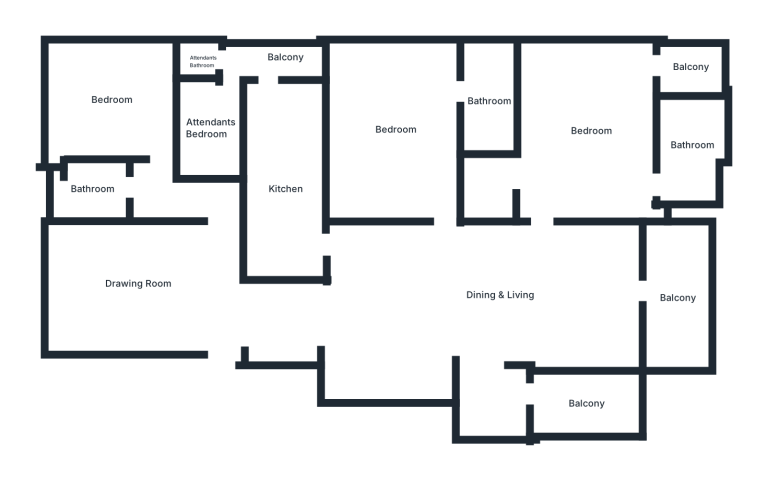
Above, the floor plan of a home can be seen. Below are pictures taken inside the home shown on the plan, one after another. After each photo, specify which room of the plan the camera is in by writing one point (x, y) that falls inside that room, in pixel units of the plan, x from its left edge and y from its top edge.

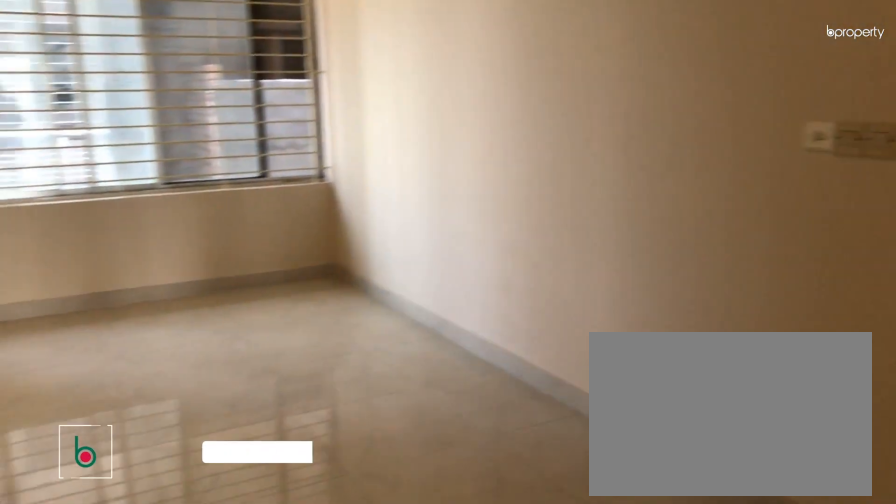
(140, 283)
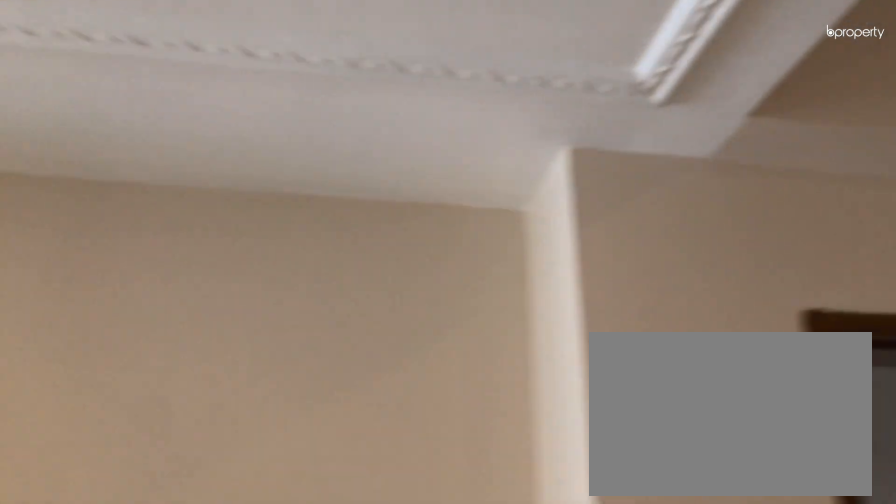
(140, 283)
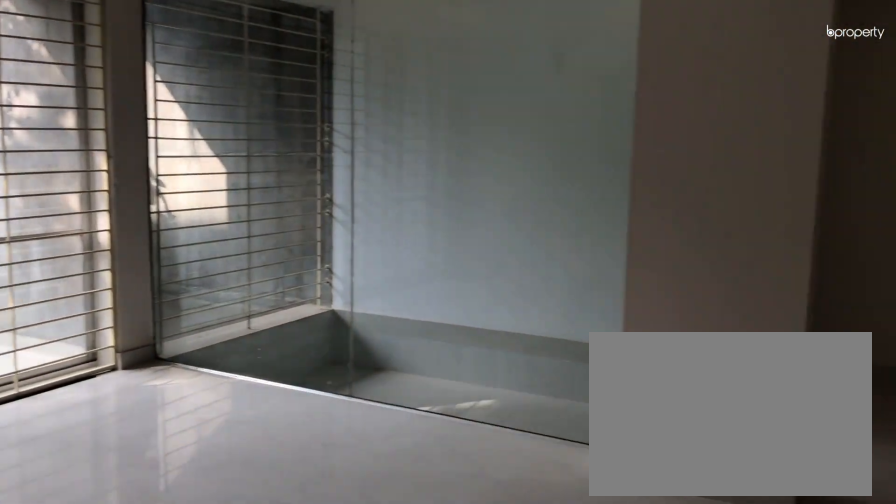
(504, 295)
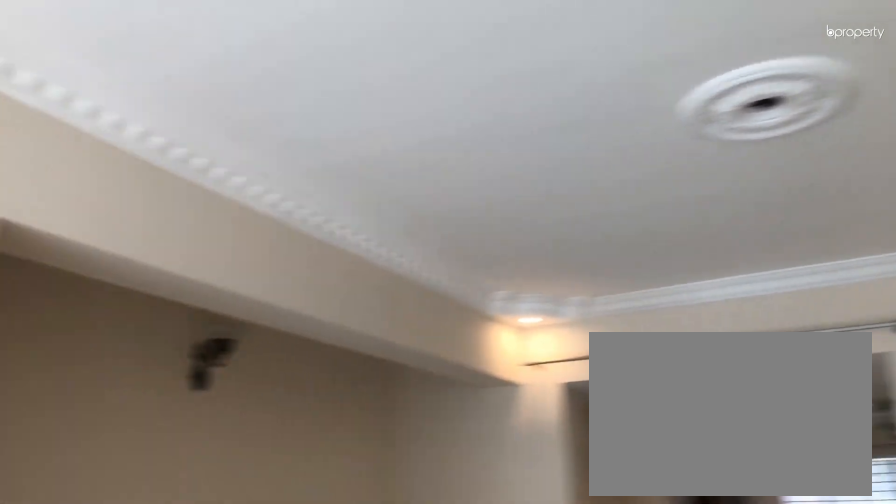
(504, 295)
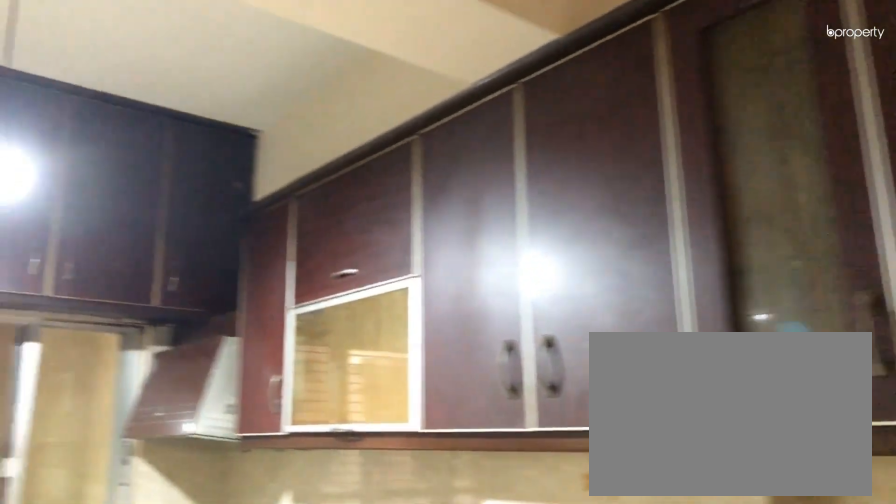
(285, 188)
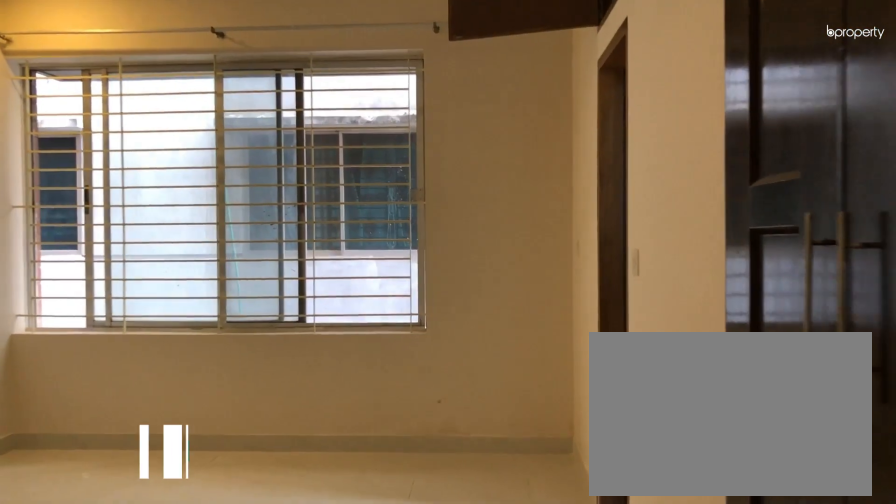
(429, 187)
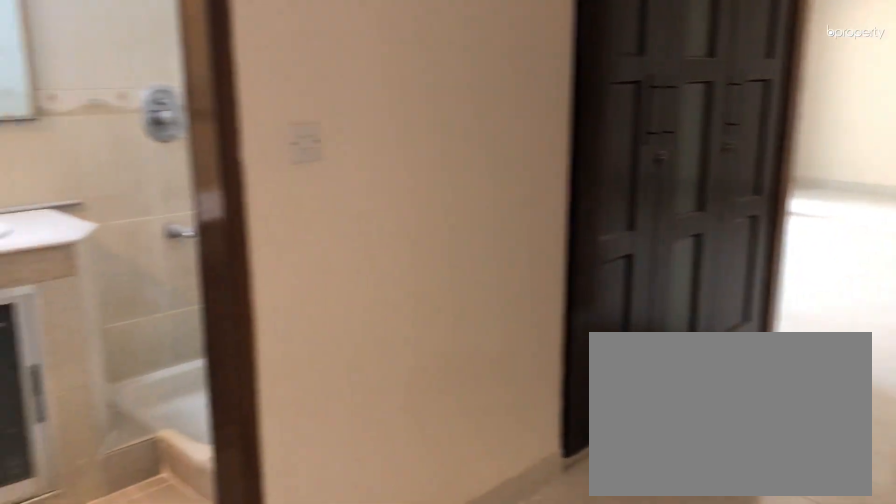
(397, 130)
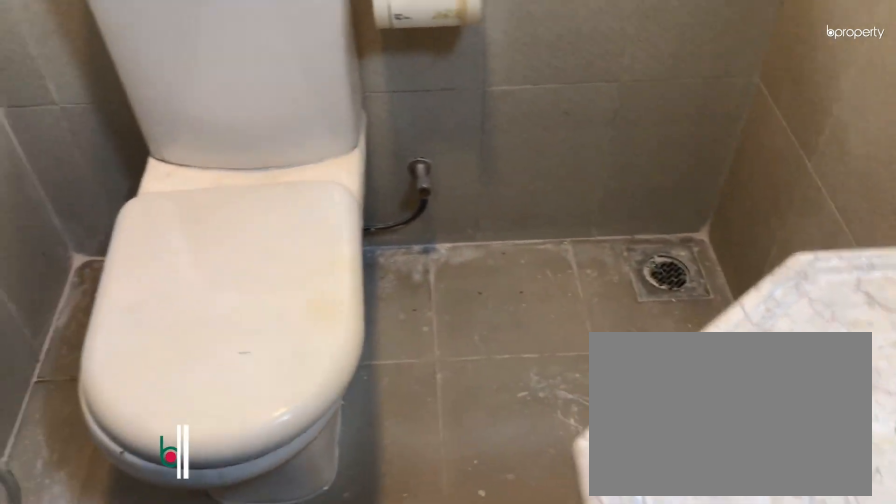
(488, 101)
